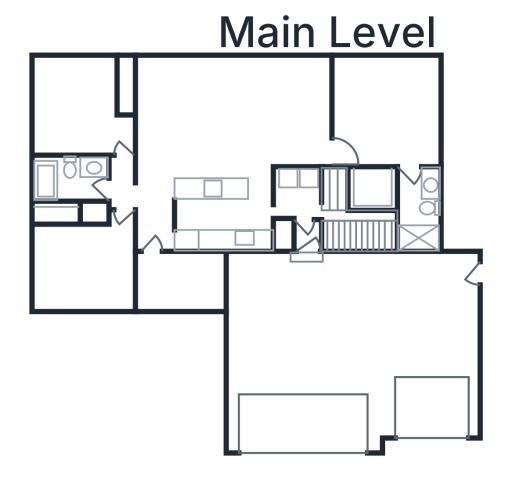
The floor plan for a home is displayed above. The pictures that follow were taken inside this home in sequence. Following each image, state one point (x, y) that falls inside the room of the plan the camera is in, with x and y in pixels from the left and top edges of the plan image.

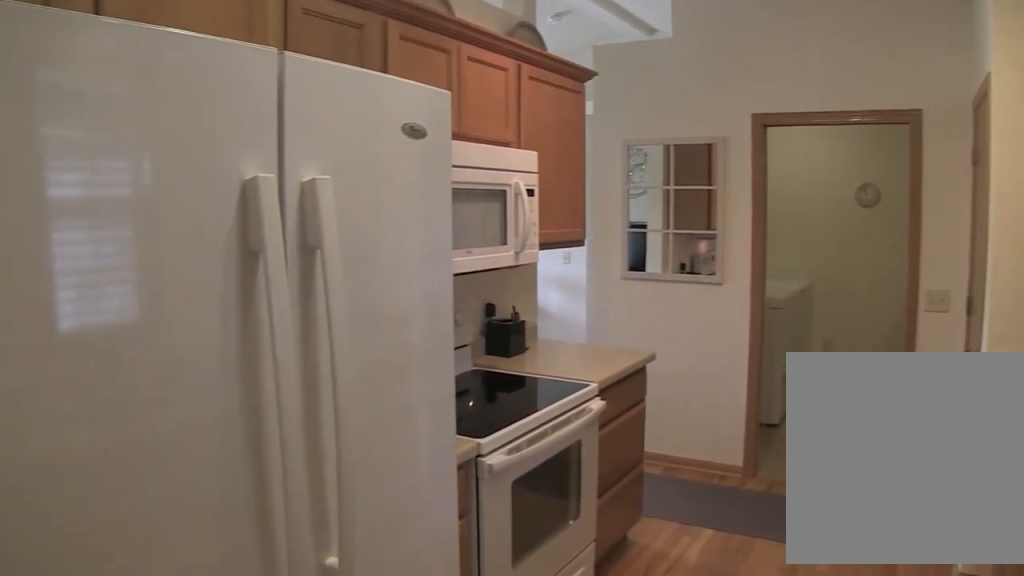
(223, 216)
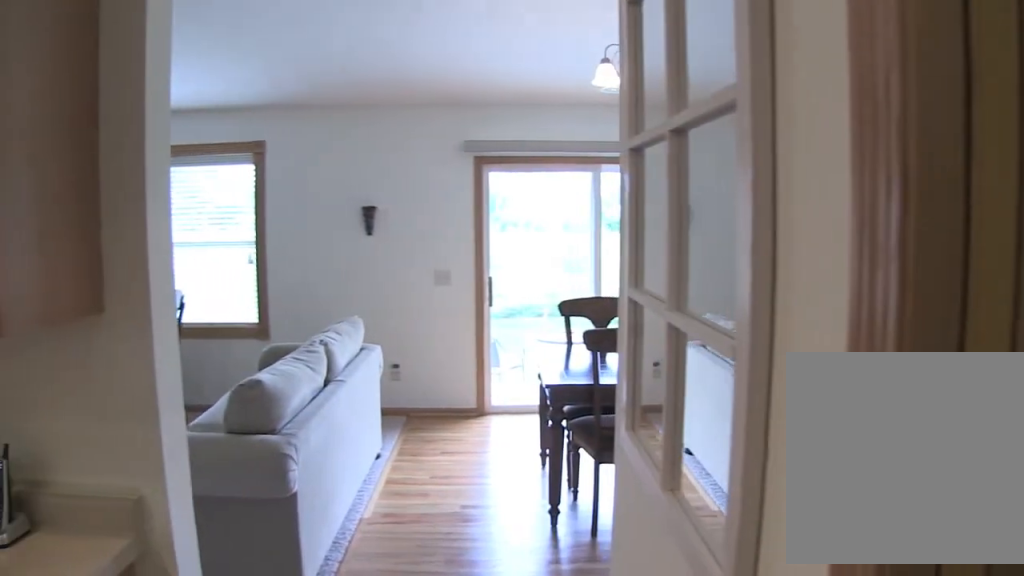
(300, 111)
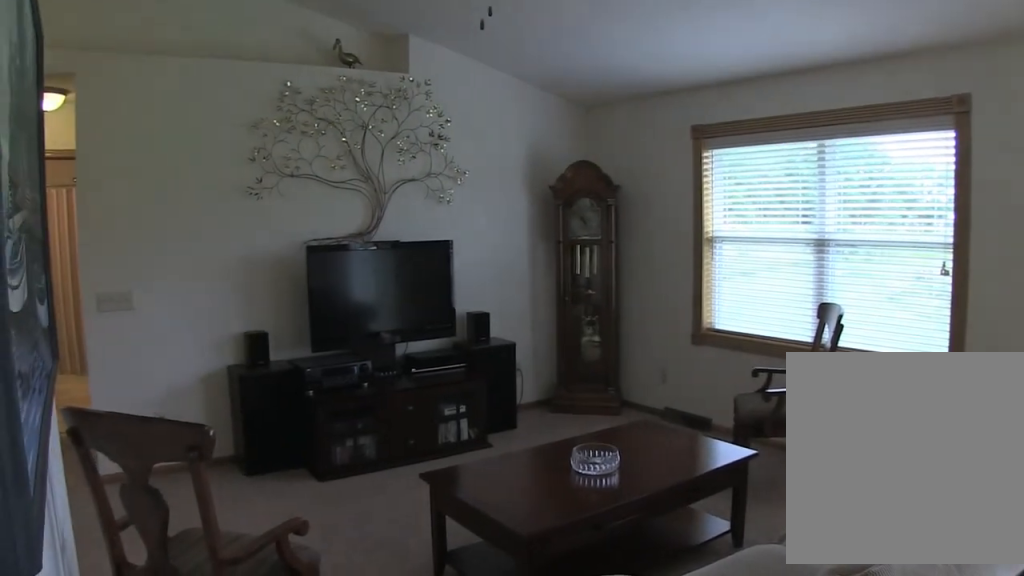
(206, 117)
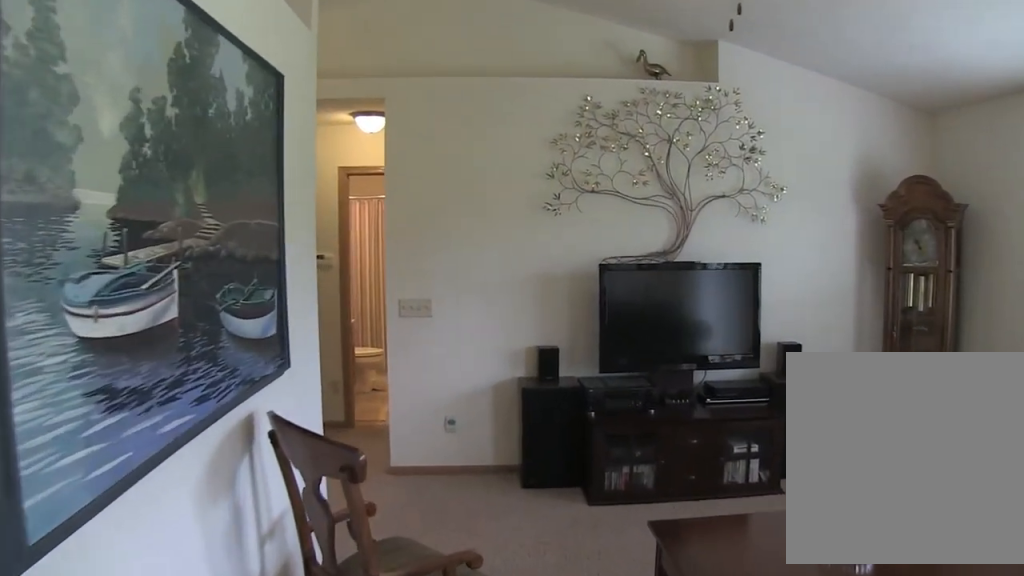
(206, 117)
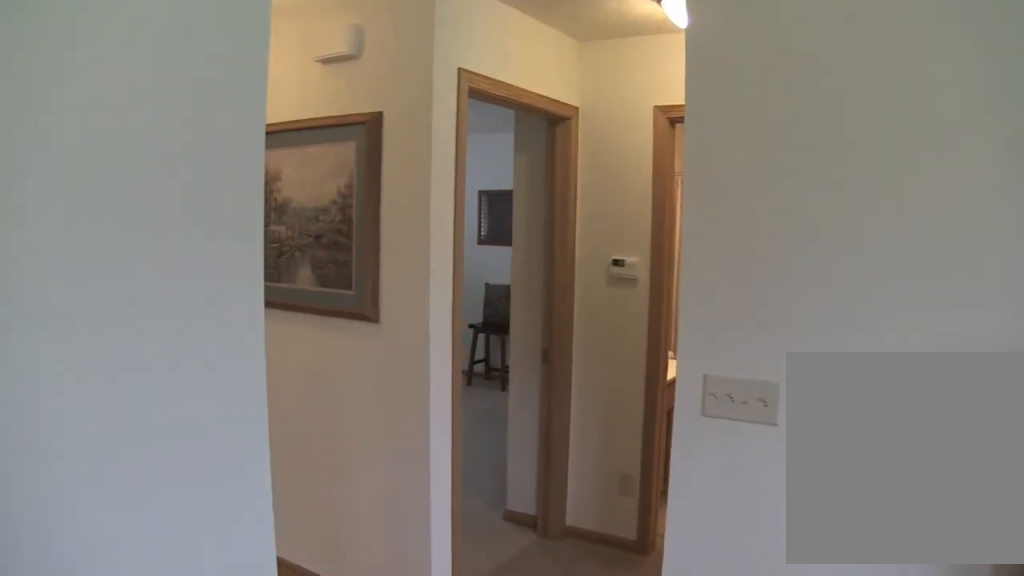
(206, 117)
